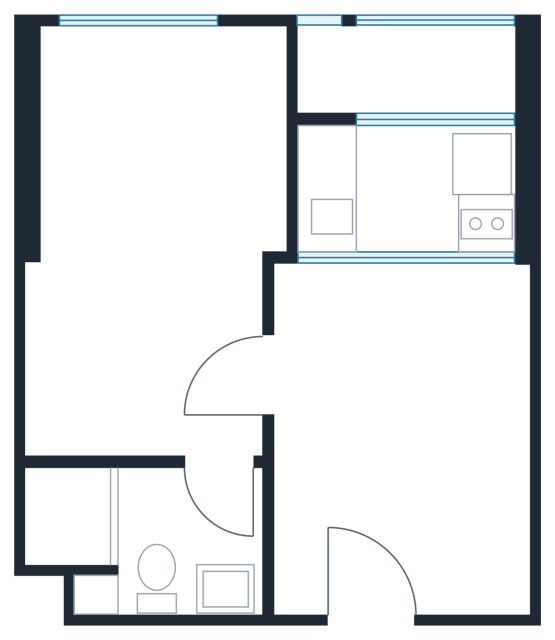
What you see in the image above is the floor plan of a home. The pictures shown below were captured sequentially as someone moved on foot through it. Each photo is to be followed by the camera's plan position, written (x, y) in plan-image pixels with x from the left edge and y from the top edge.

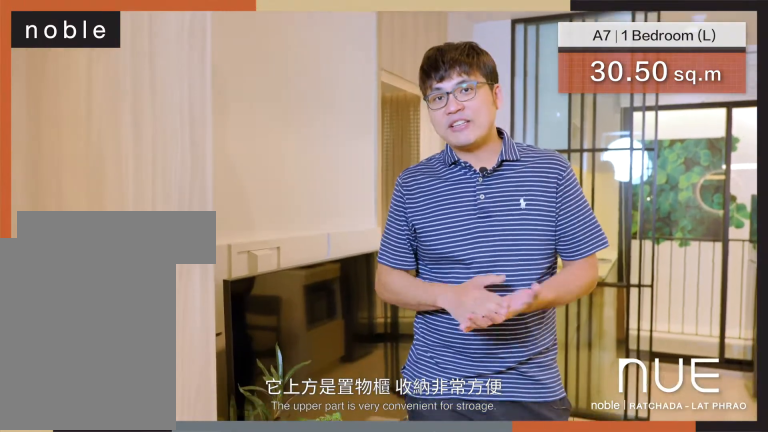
(348, 517)
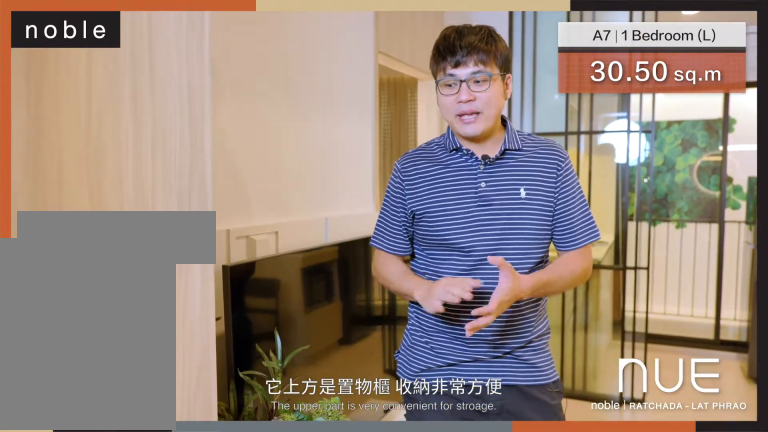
(349, 514)
